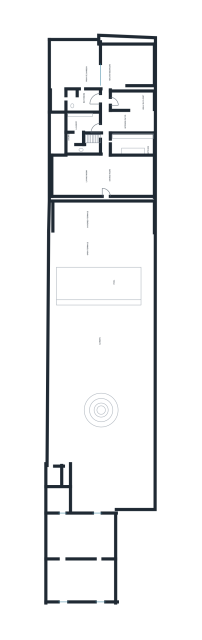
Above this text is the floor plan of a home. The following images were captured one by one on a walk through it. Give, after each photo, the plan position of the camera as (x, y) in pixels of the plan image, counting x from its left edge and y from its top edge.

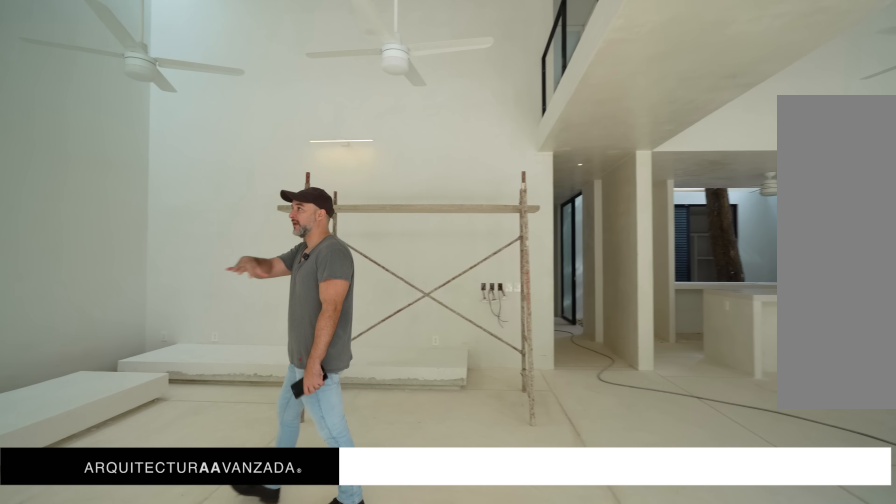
(113, 248)
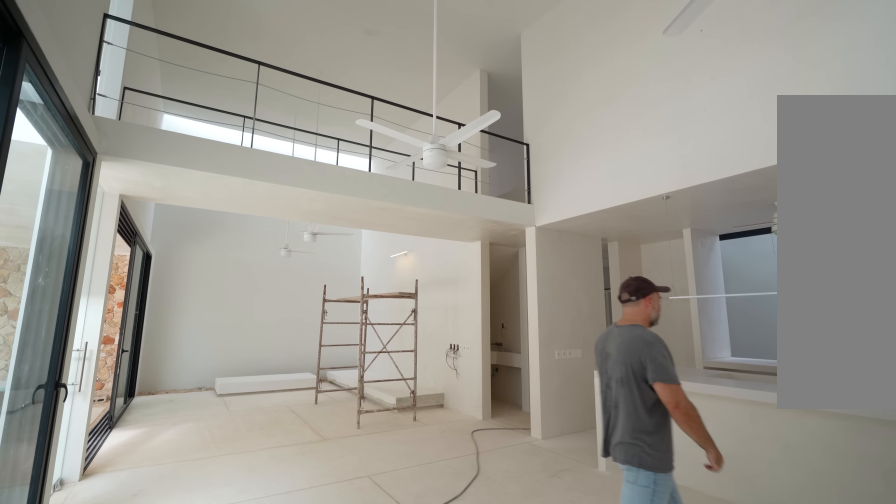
(140, 176)
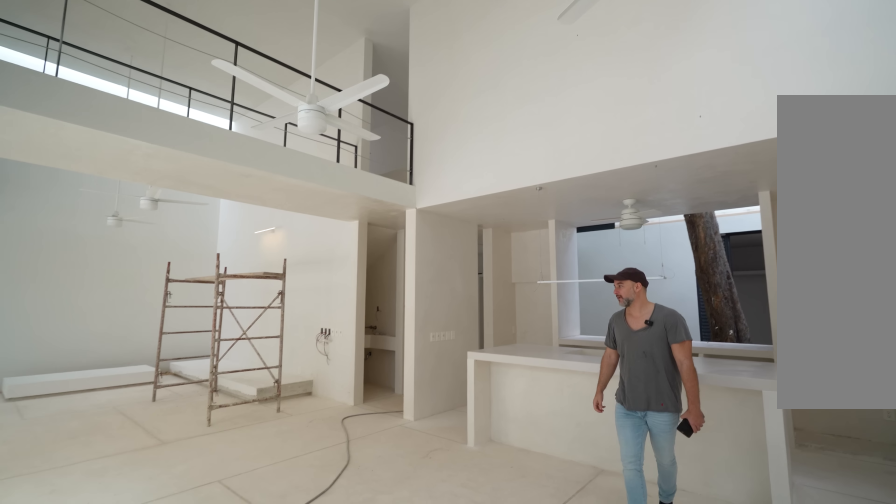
(140, 174)
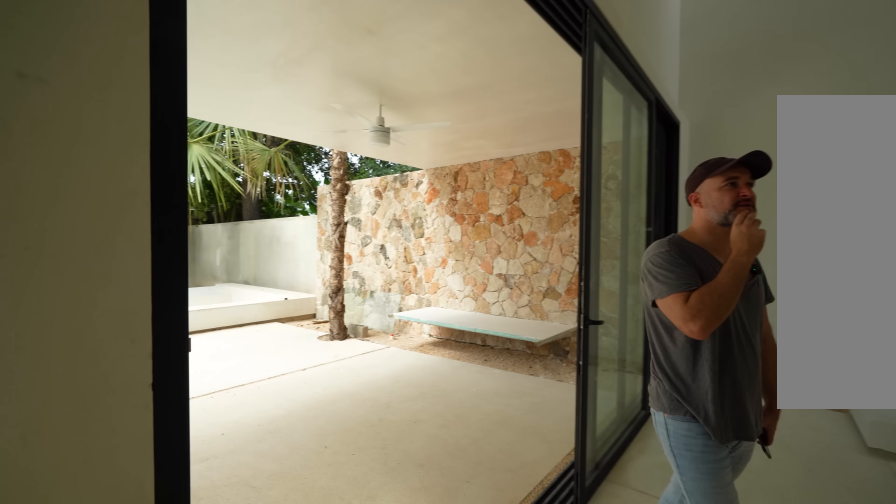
(83, 189)
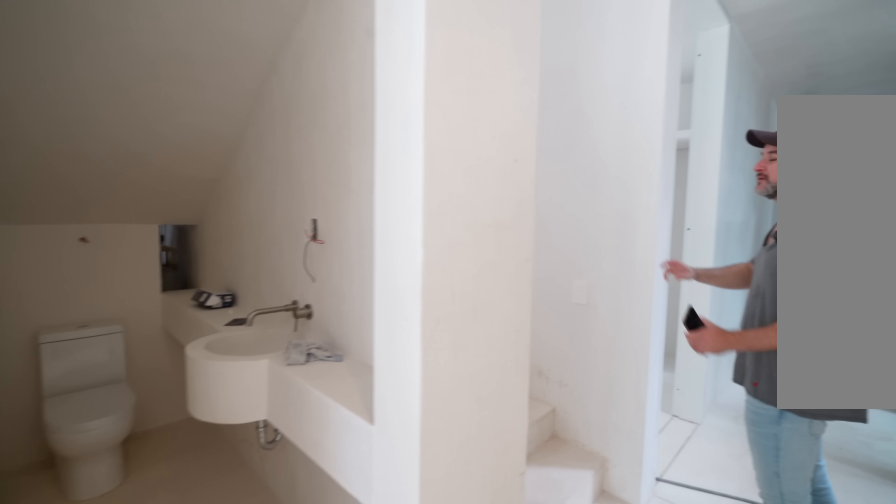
(102, 151)
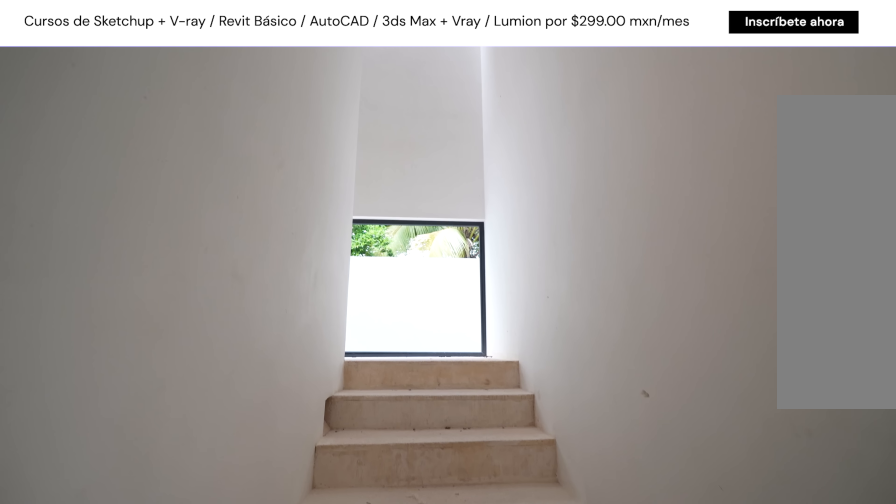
(102, 145)
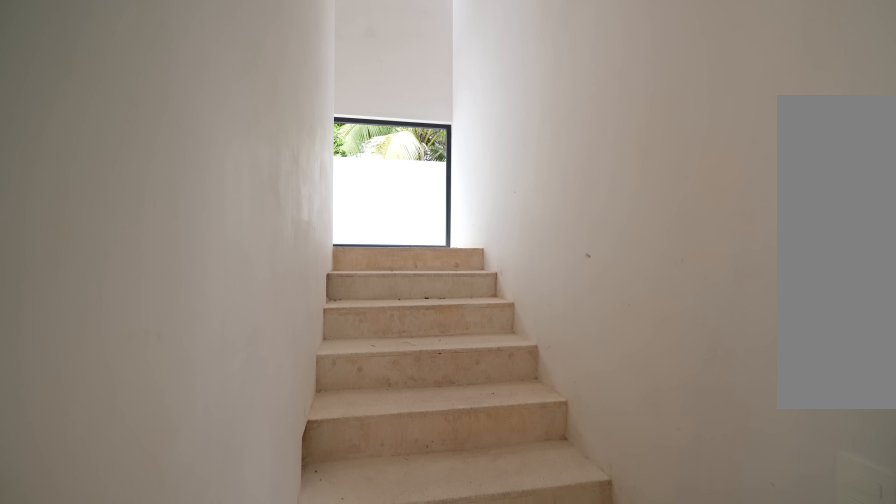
(102, 140)
